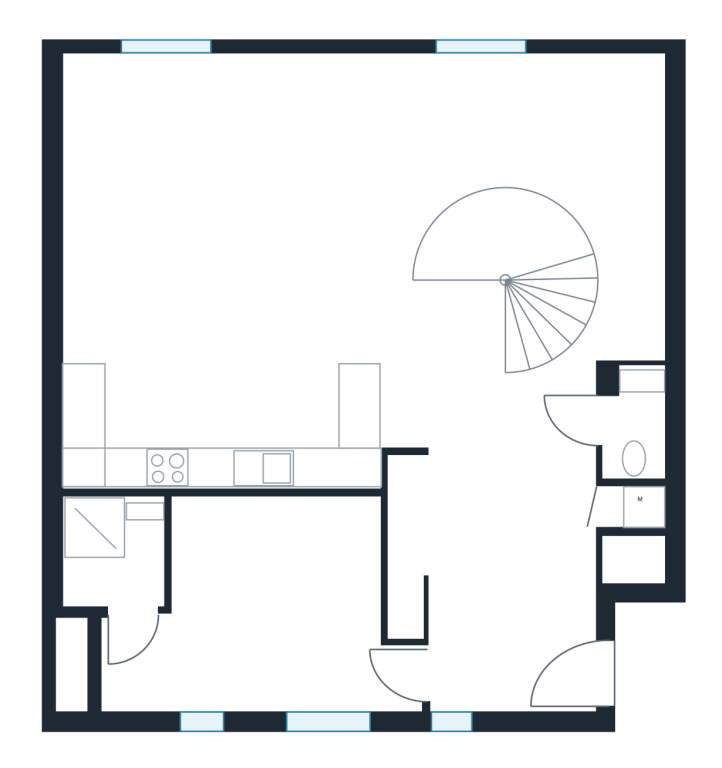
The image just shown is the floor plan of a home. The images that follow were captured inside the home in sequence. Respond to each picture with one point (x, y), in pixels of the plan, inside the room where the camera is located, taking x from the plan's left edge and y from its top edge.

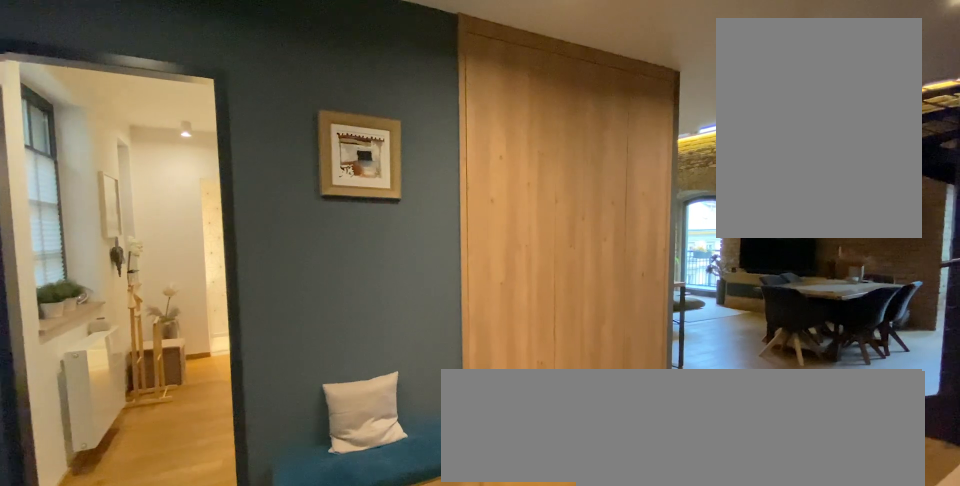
(517, 592)
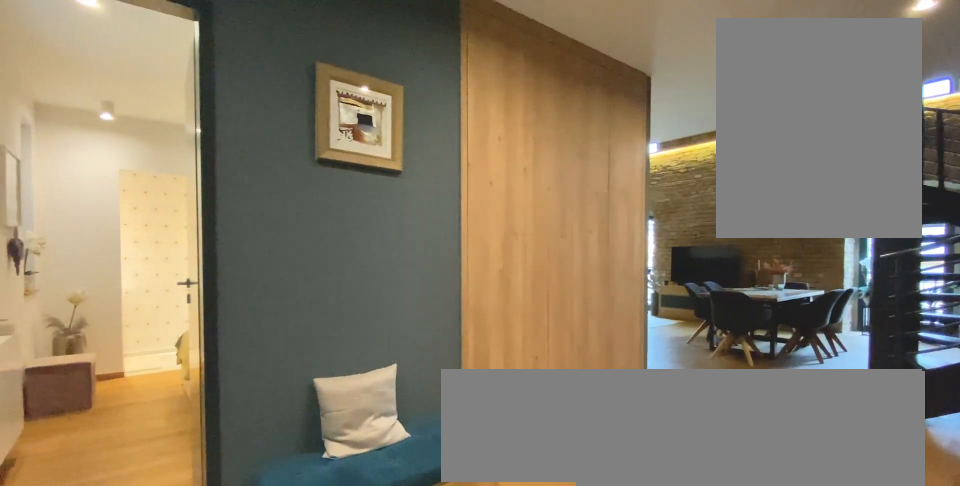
(517, 592)
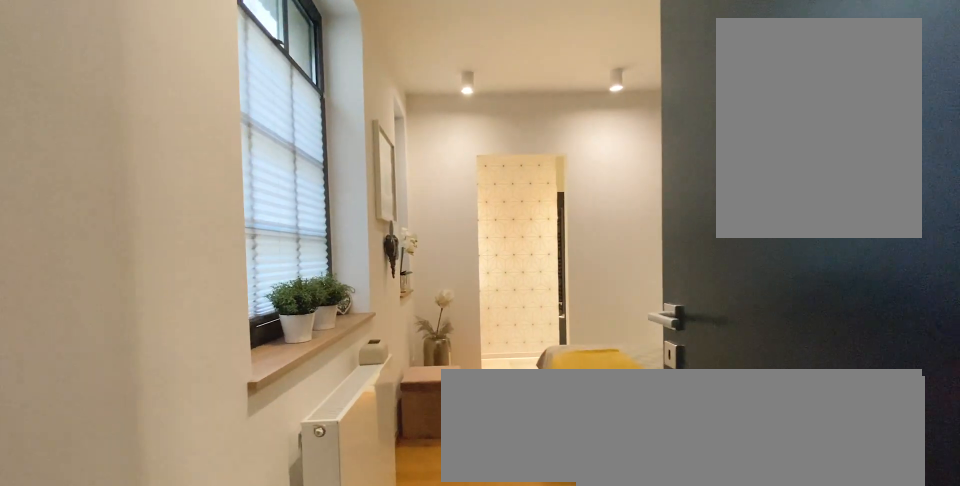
(269, 592)
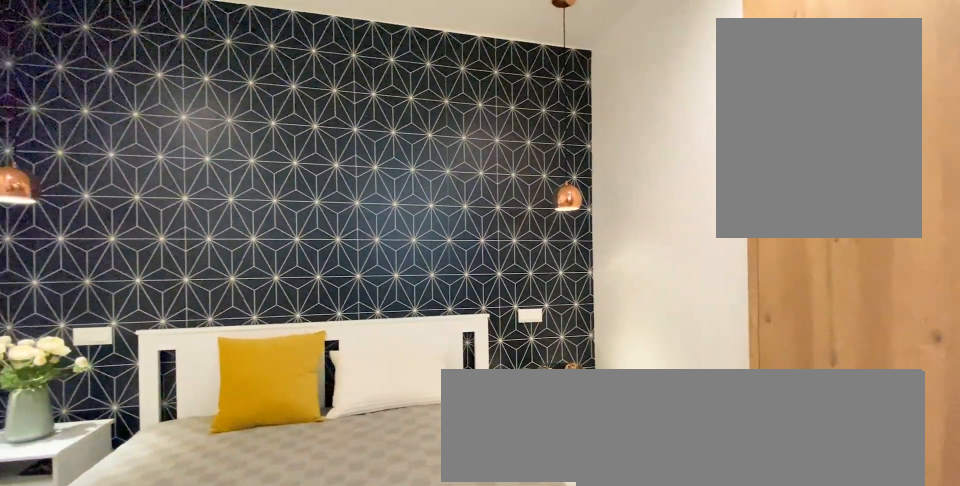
(269, 592)
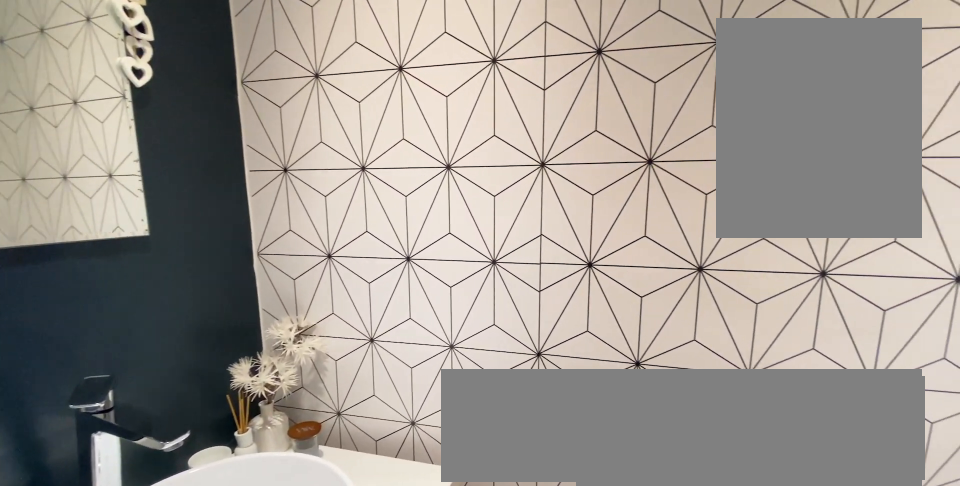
(122, 592)
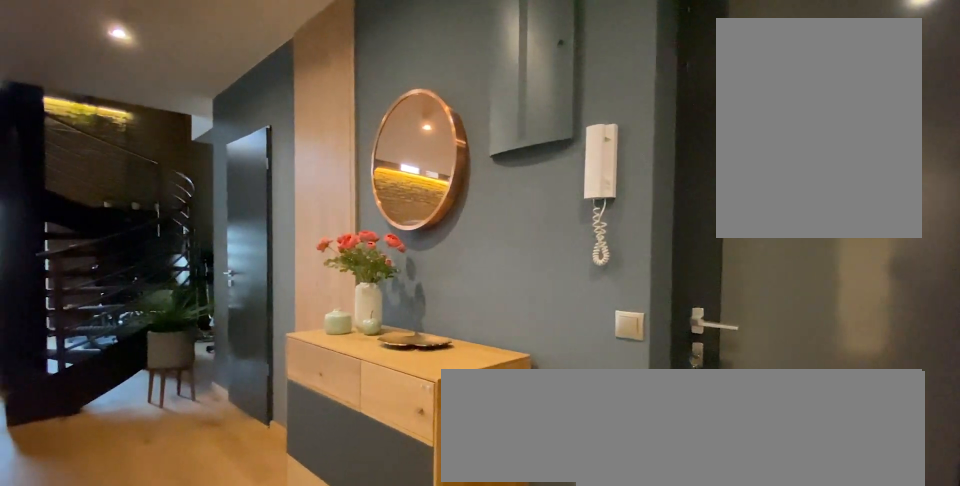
(517, 592)
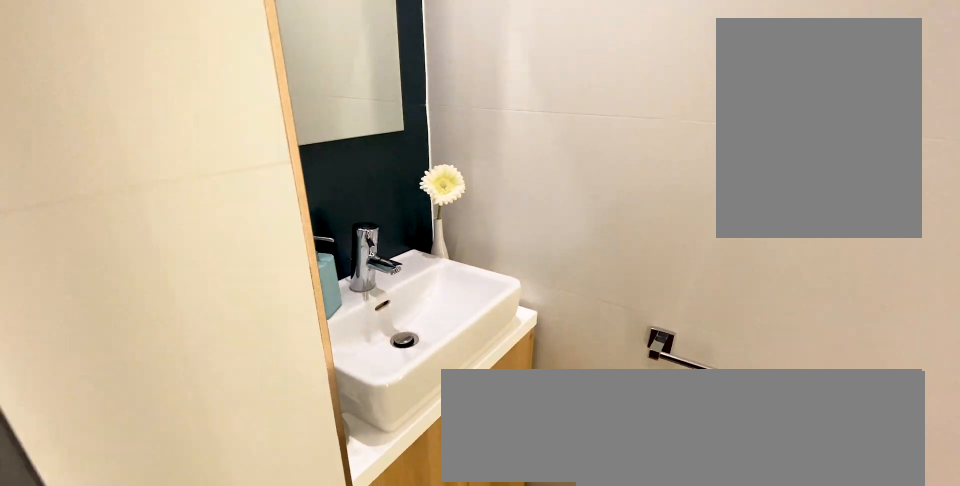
(633, 431)
